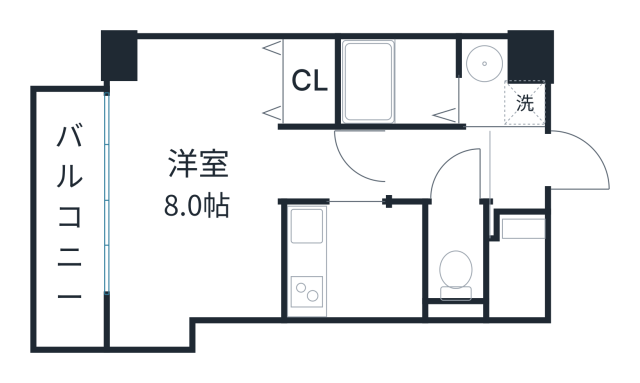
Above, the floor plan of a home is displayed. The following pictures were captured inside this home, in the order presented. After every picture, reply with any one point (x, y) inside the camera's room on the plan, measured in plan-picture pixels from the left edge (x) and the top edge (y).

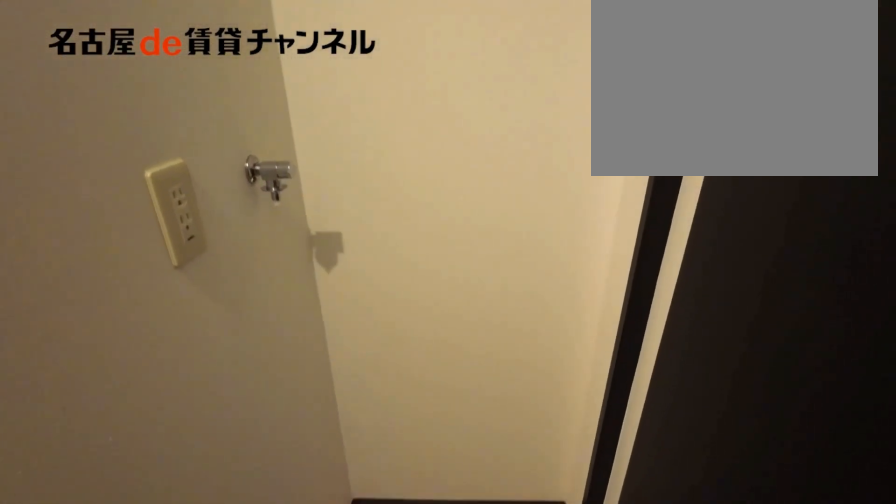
(497, 87)
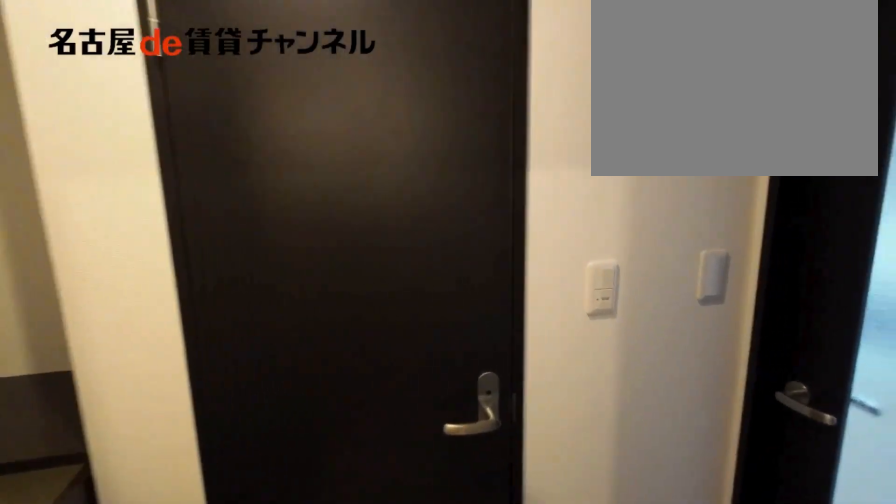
(440, 165)
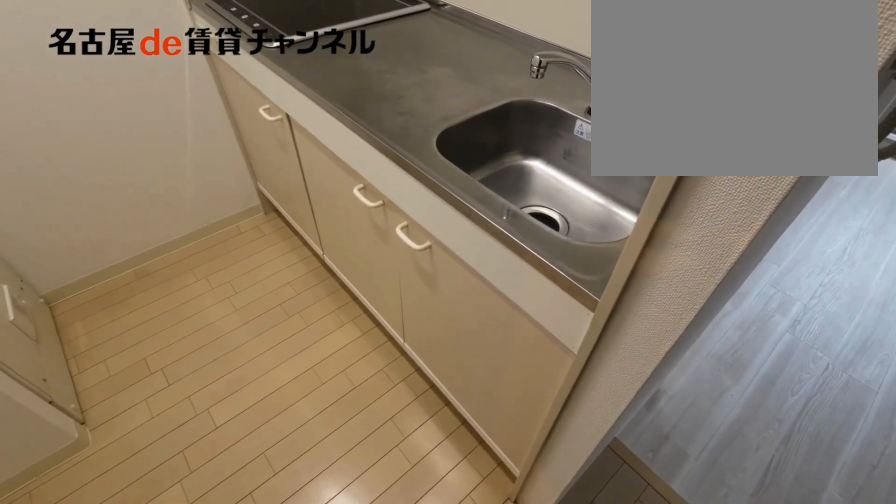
(353, 260)
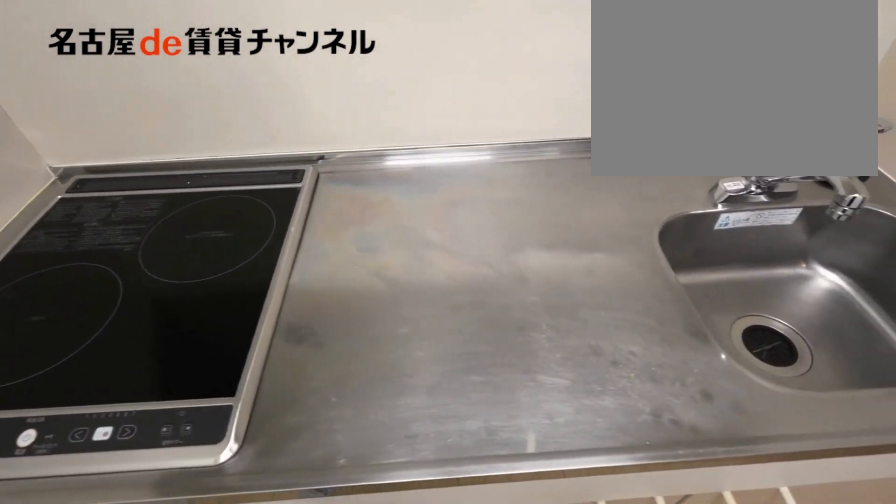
(353, 260)
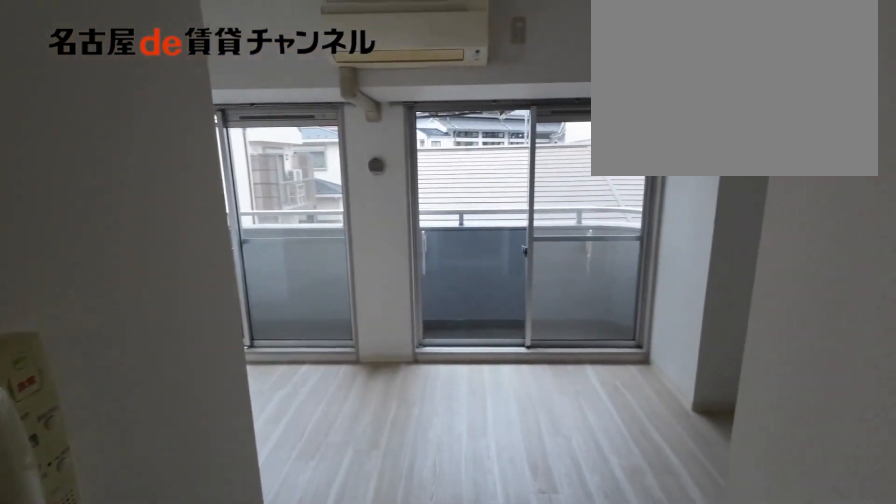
(212, 184)
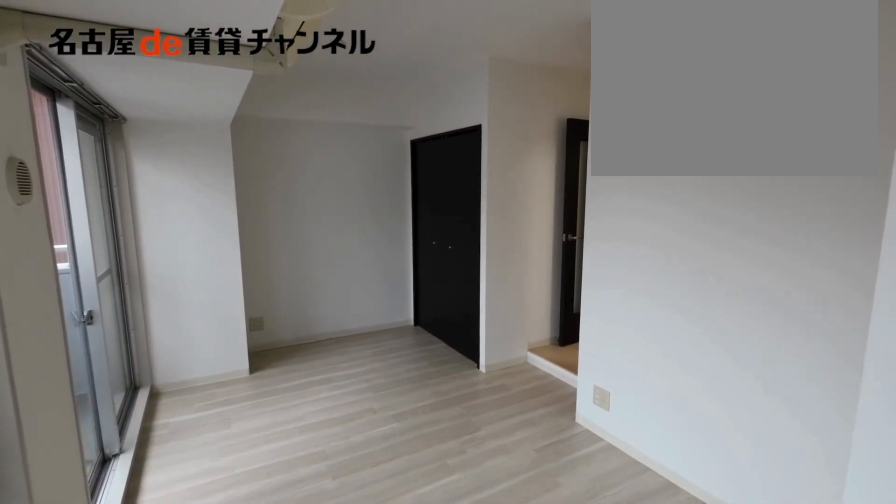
(212, 184)
